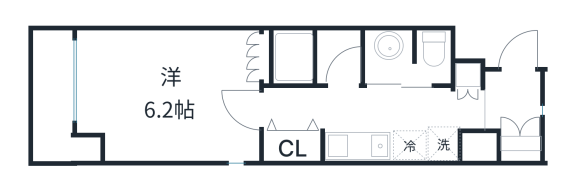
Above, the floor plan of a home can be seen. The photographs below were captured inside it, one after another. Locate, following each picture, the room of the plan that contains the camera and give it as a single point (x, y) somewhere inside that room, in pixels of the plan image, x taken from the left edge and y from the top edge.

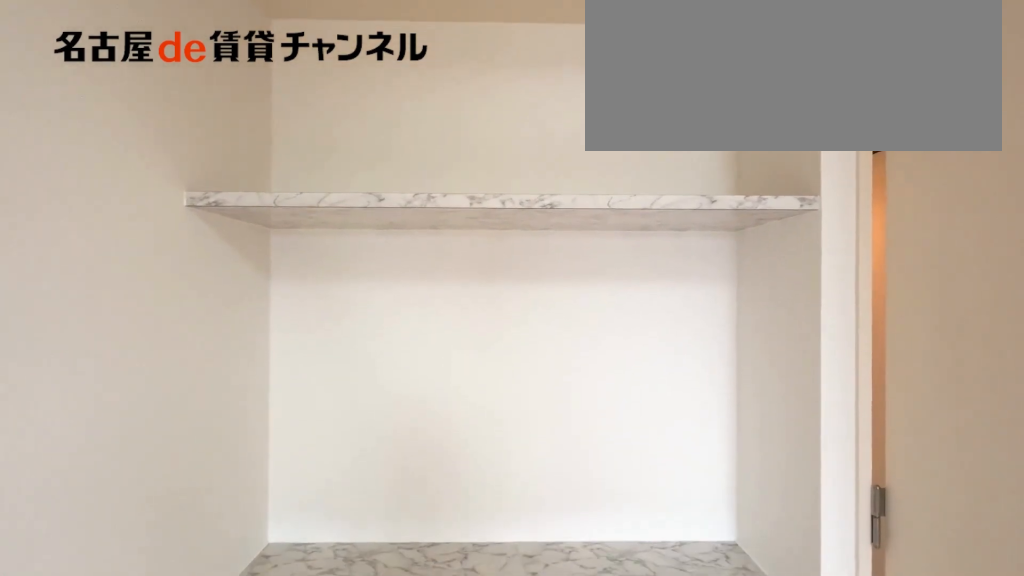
(168, 94)
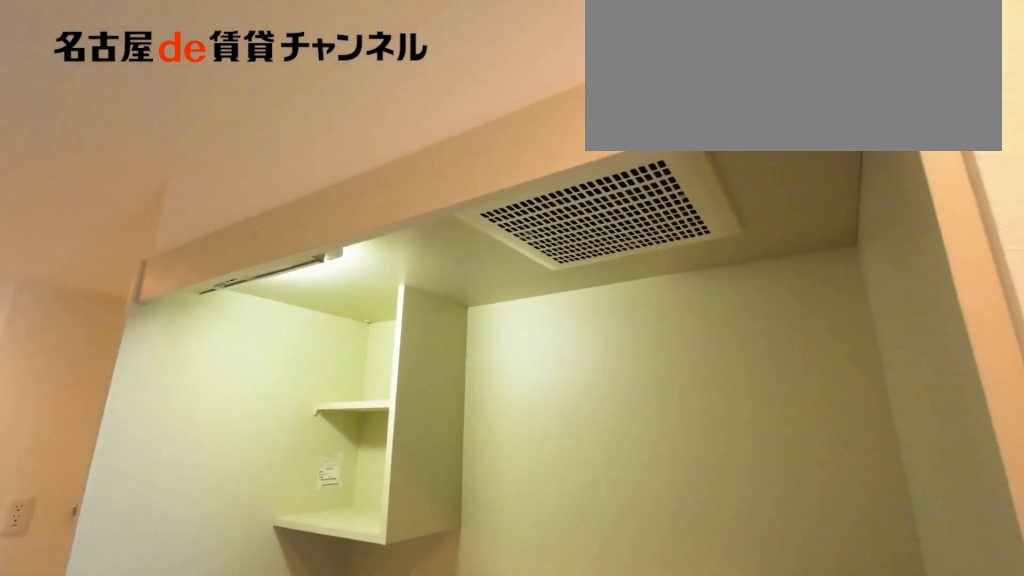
(372, 146)
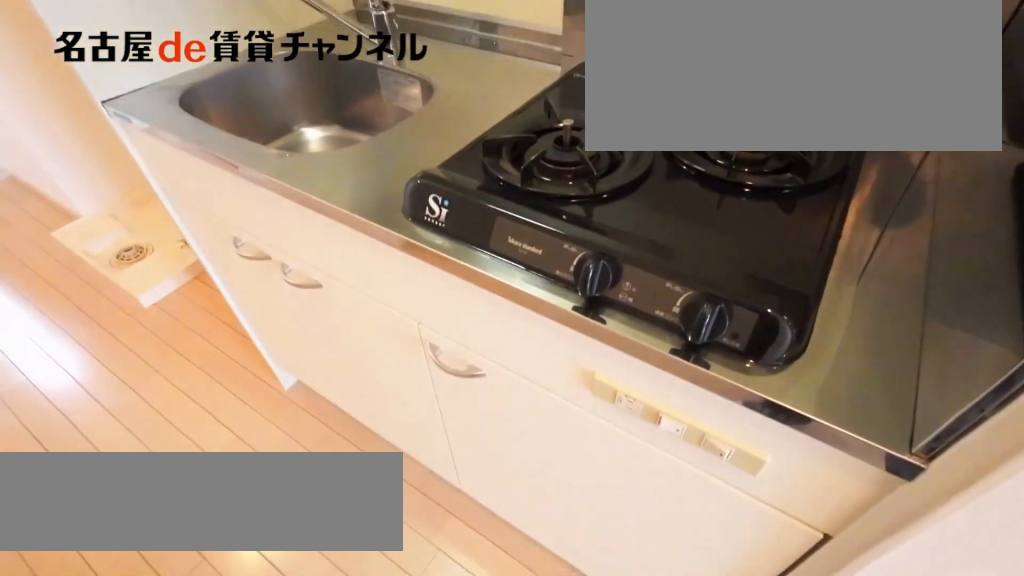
(372, 146)
